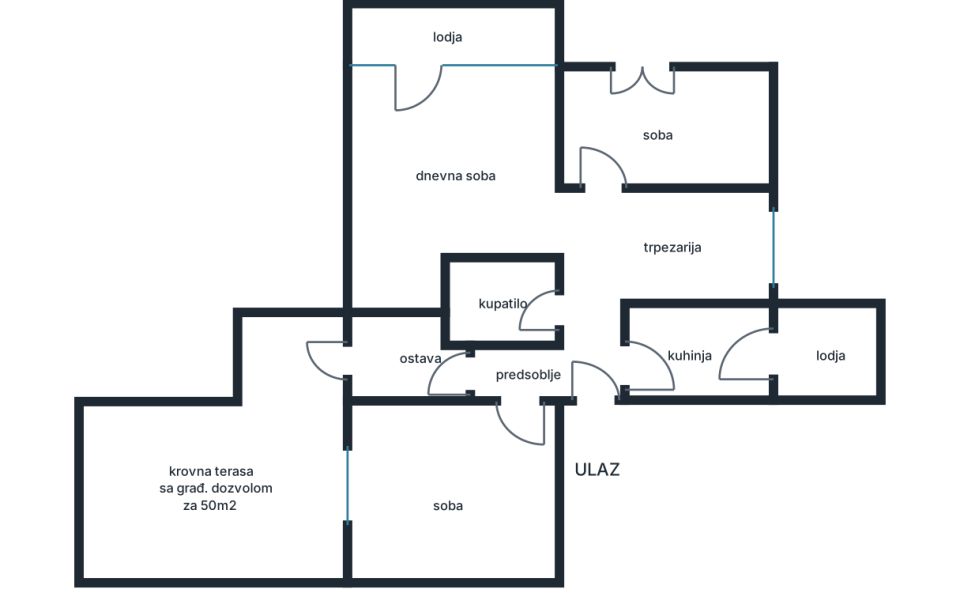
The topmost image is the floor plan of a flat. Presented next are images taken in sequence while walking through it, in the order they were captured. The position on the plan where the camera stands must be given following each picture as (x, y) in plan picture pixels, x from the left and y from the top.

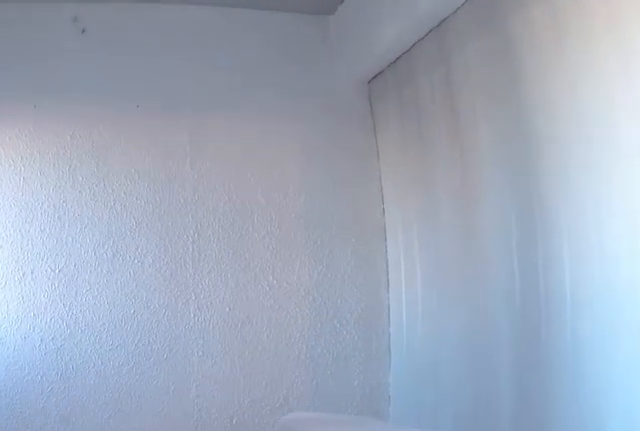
(783, 377)
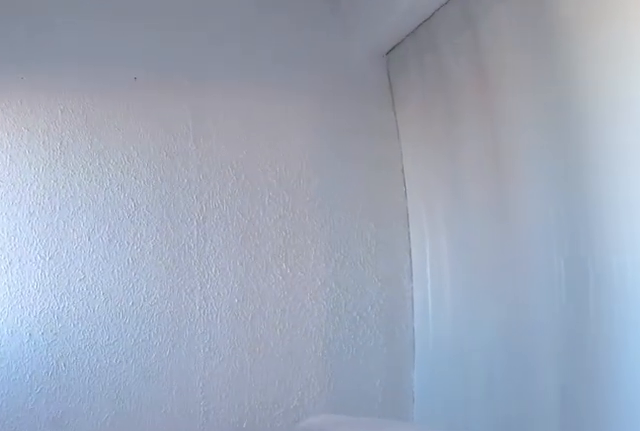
(792, 377)
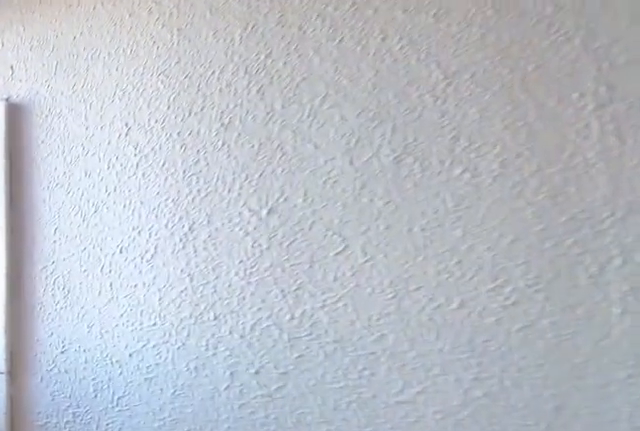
(836, 385)
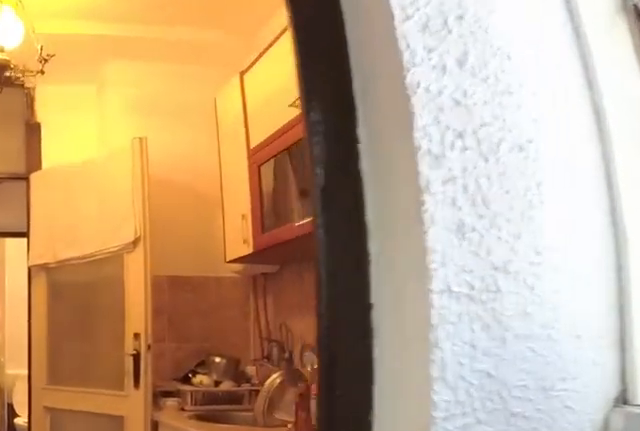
(813, 357)
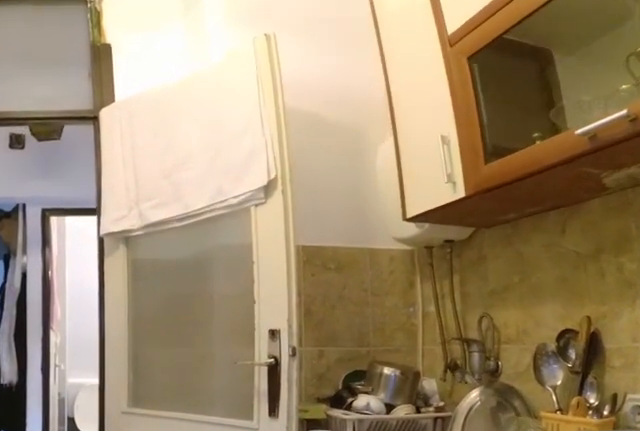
(760, 357)
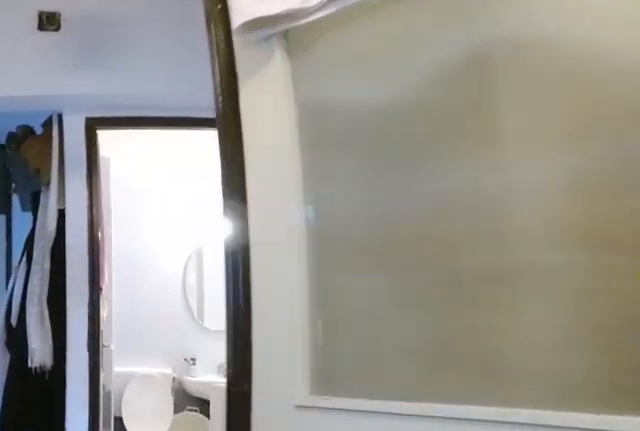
(690, 357)
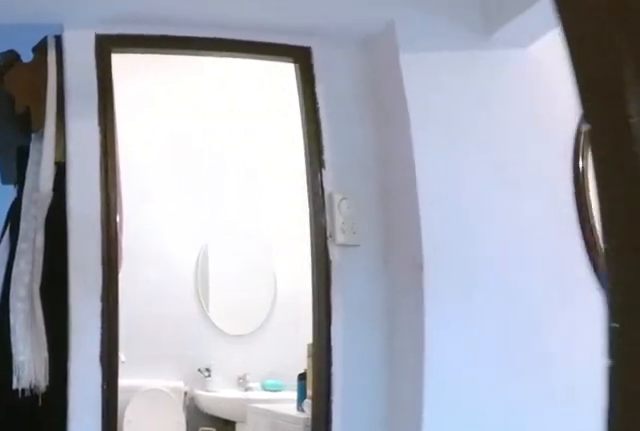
(655, 357)
